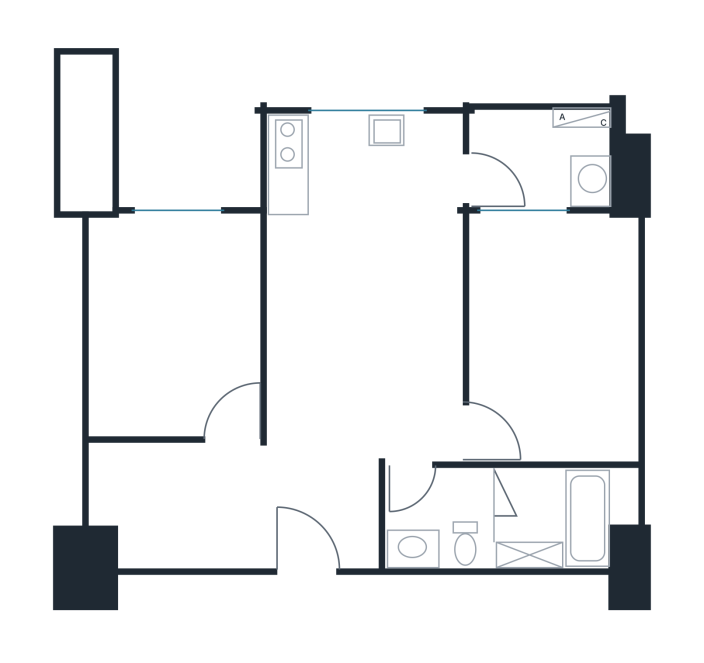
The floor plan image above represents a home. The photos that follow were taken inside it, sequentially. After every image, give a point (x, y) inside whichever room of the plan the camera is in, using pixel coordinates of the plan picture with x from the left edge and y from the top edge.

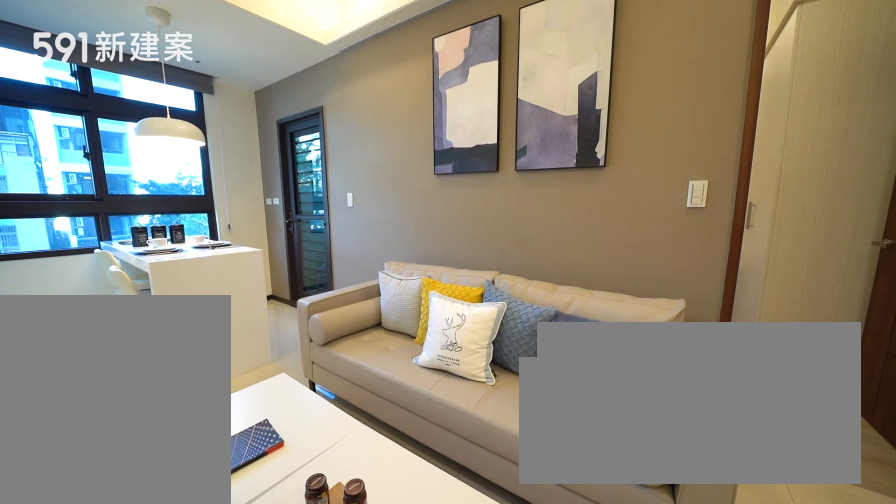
(365, 338)
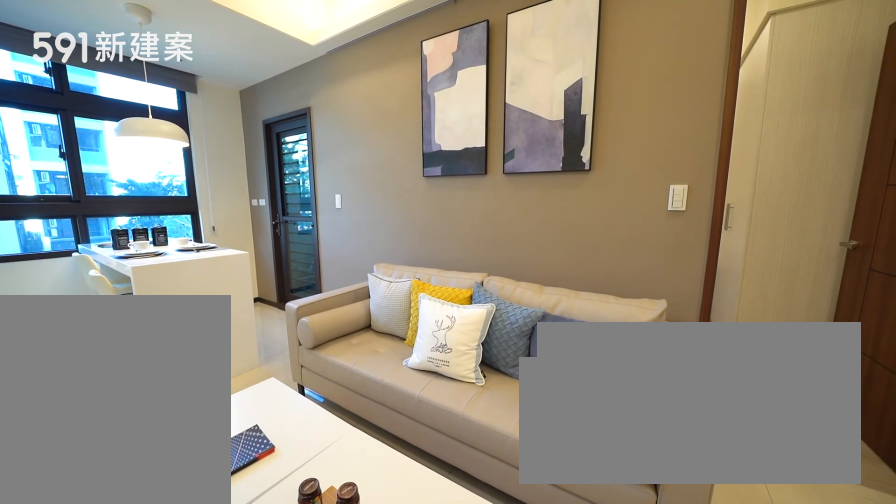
(365, 338)
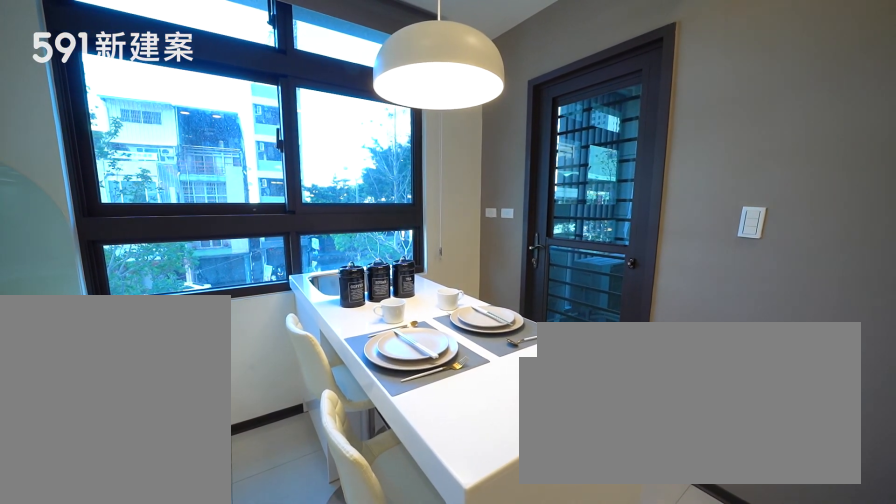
(365, 172)
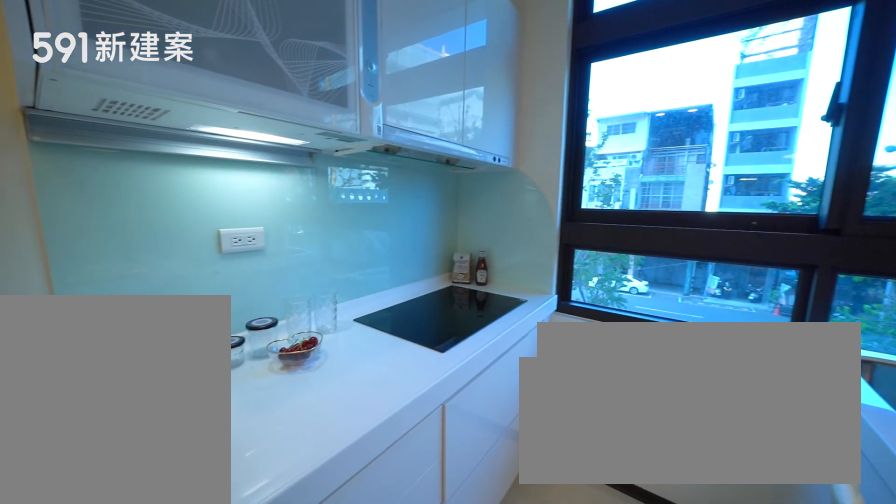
(365, 172)
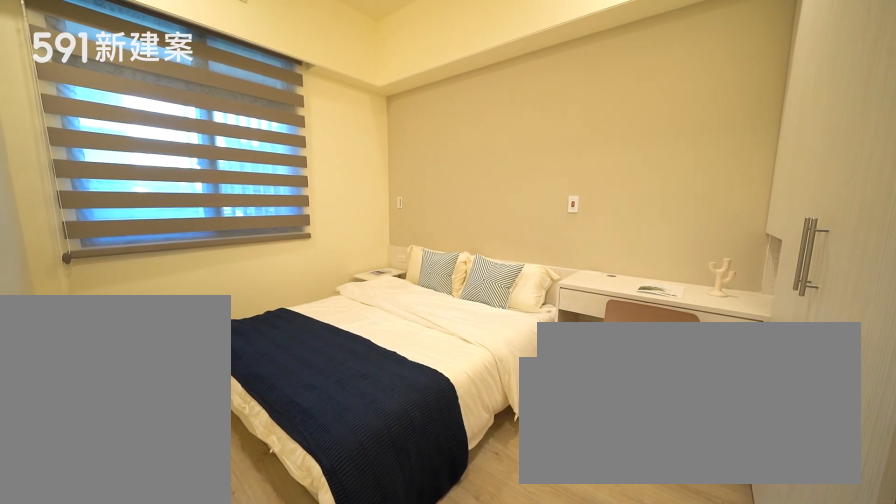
(555, 334)
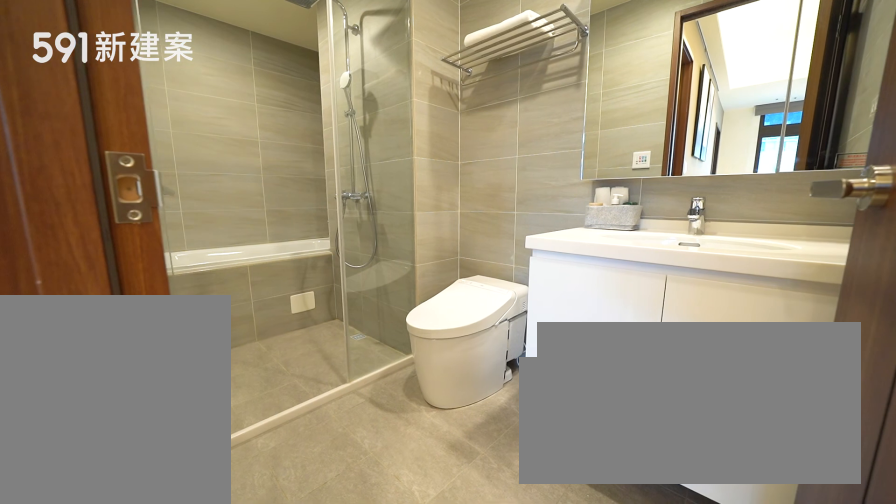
(517, 519)
